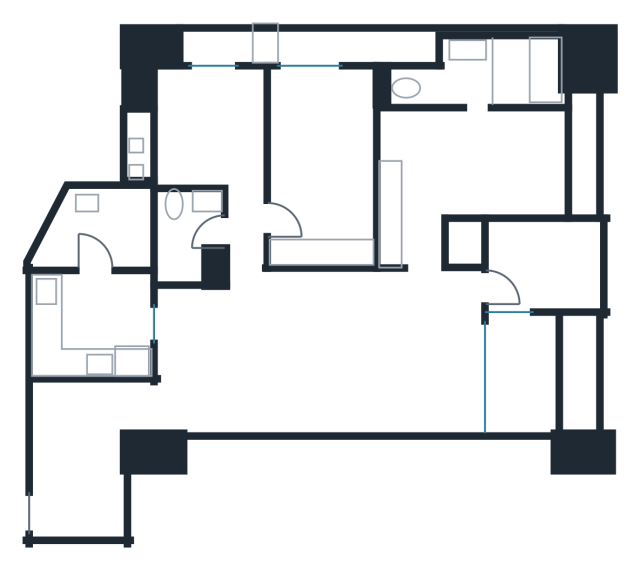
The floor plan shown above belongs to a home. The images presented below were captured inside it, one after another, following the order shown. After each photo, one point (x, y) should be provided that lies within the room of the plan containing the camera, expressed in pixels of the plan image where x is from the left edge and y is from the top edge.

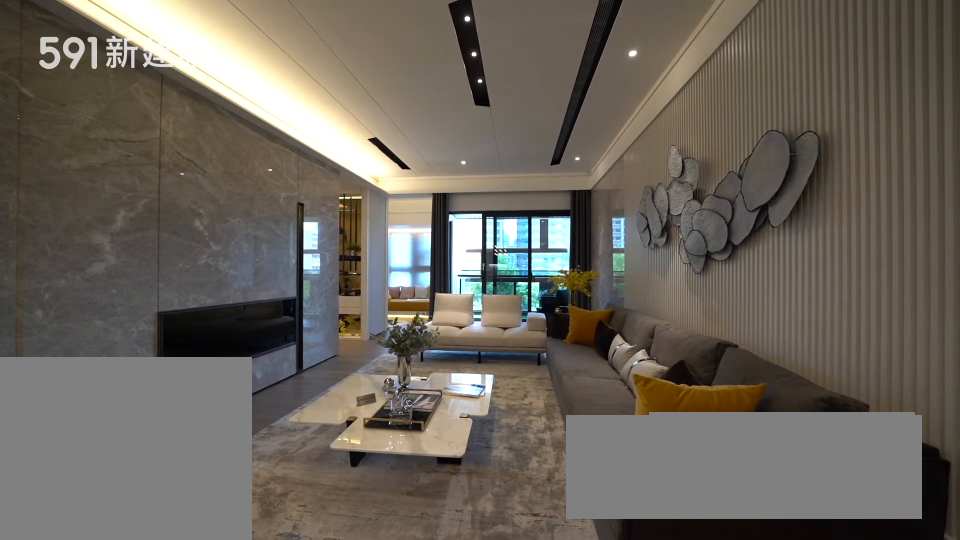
(381, 352)
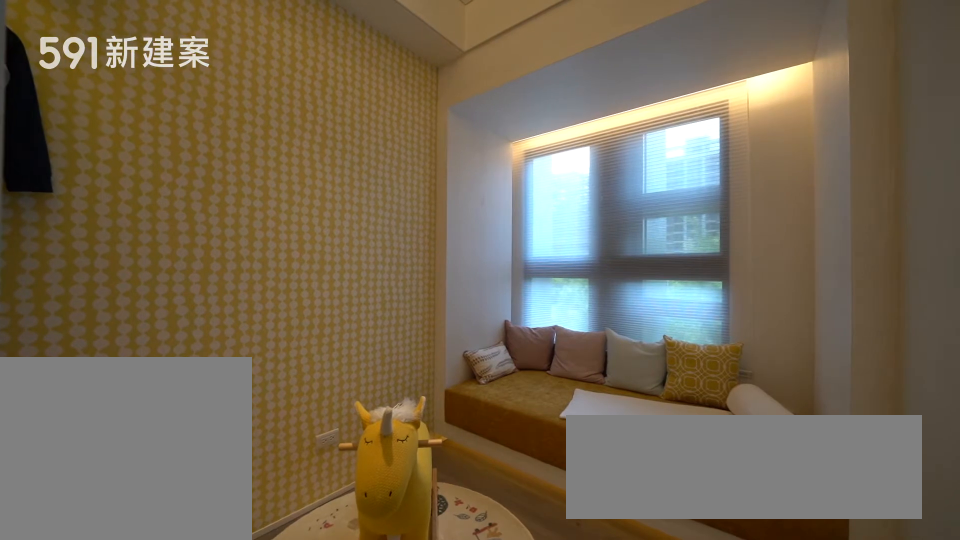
(540, 261)
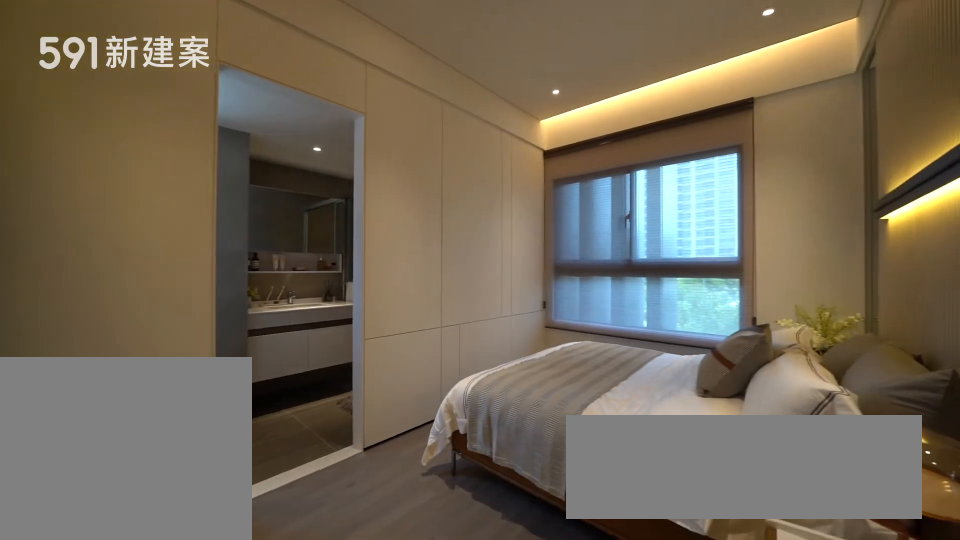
(467, 171)
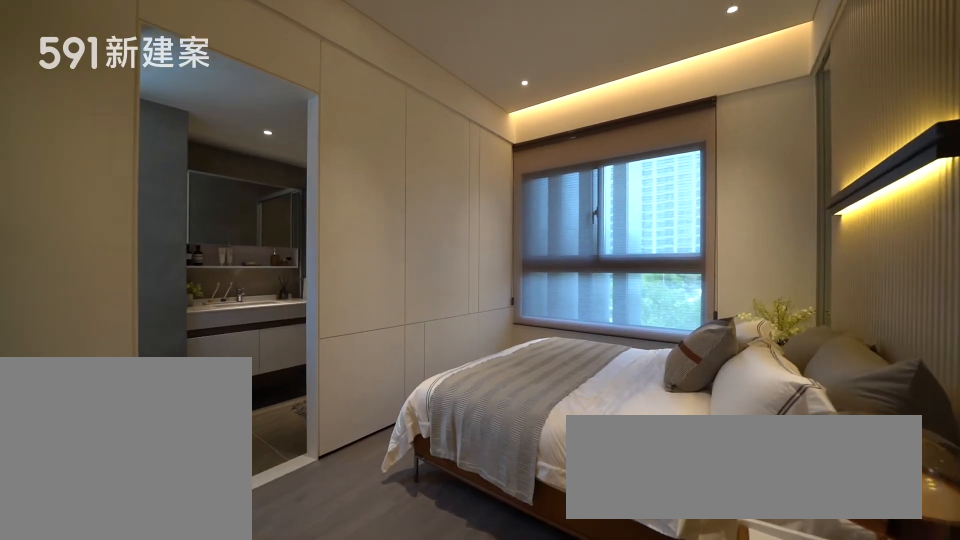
(467, 171)
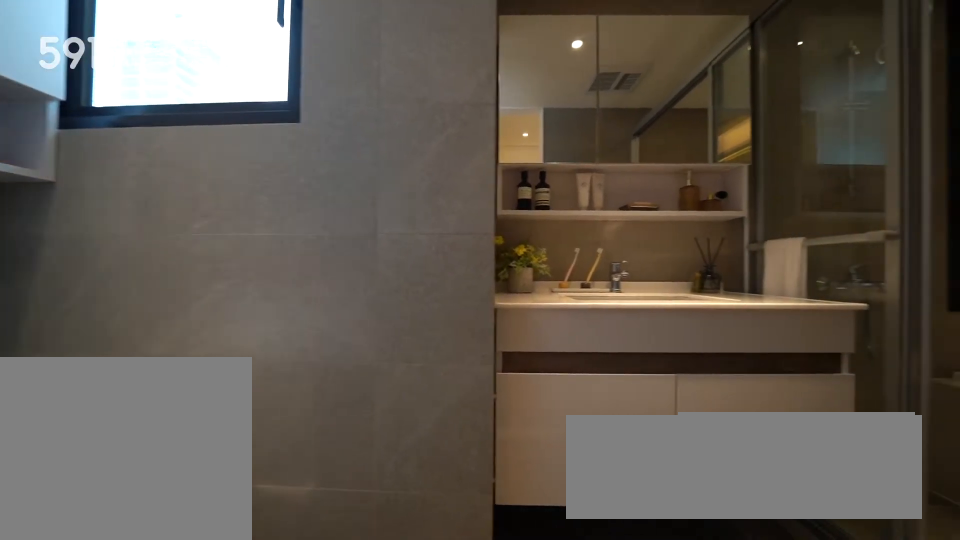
(480, 72)
